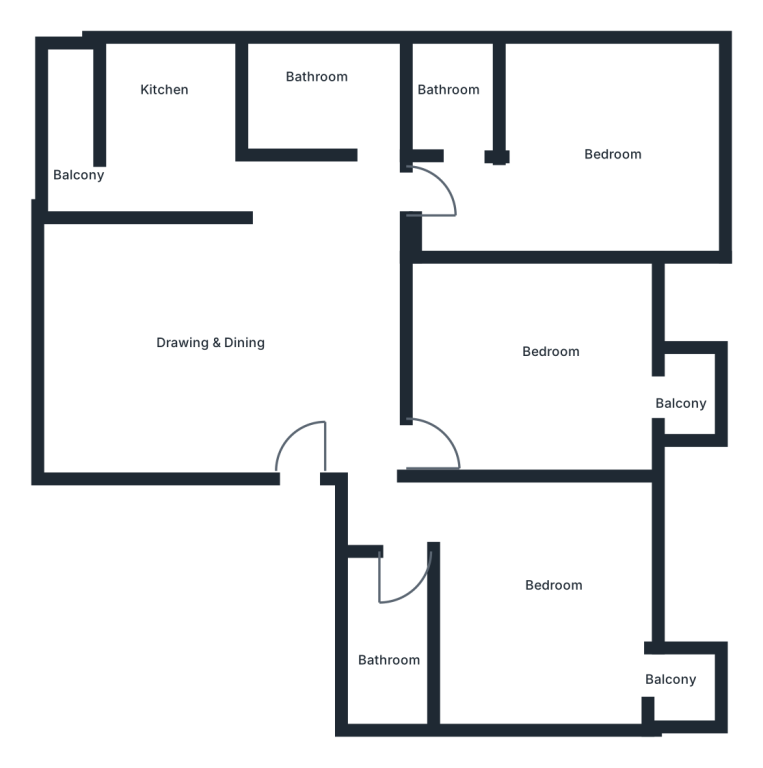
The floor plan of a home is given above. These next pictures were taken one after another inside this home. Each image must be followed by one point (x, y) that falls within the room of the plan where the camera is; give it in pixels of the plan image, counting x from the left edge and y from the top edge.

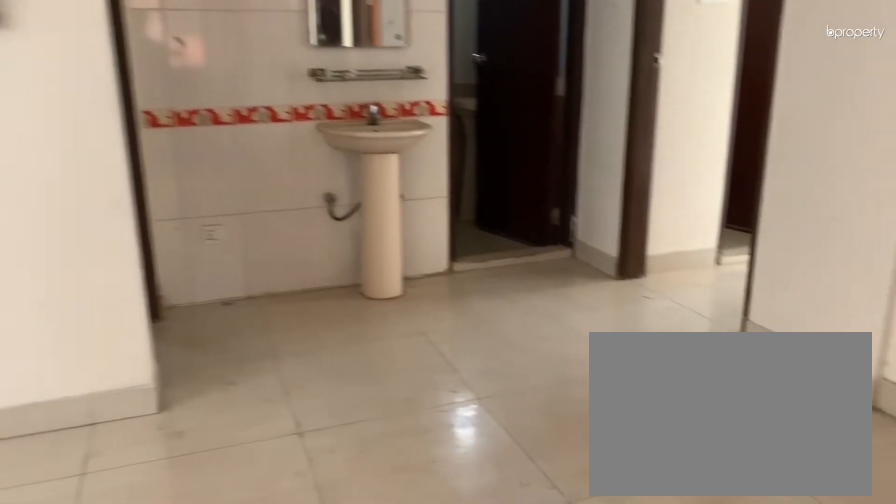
(245, 335)
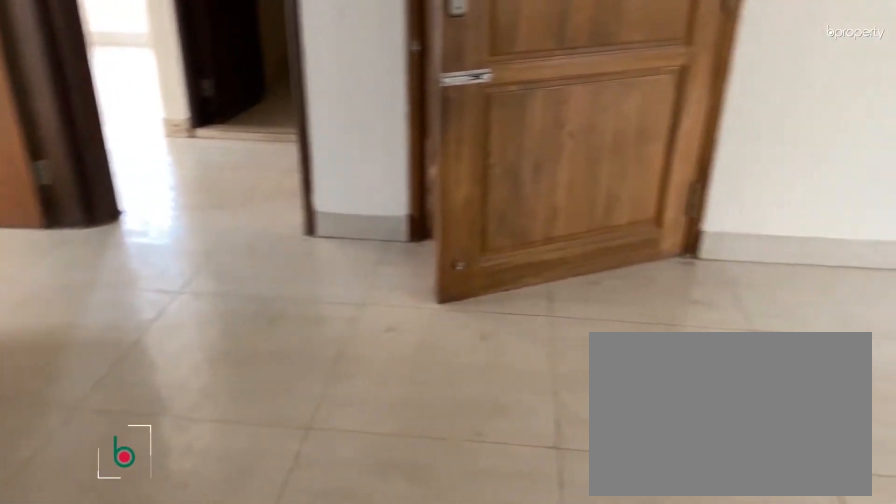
(245, 335)
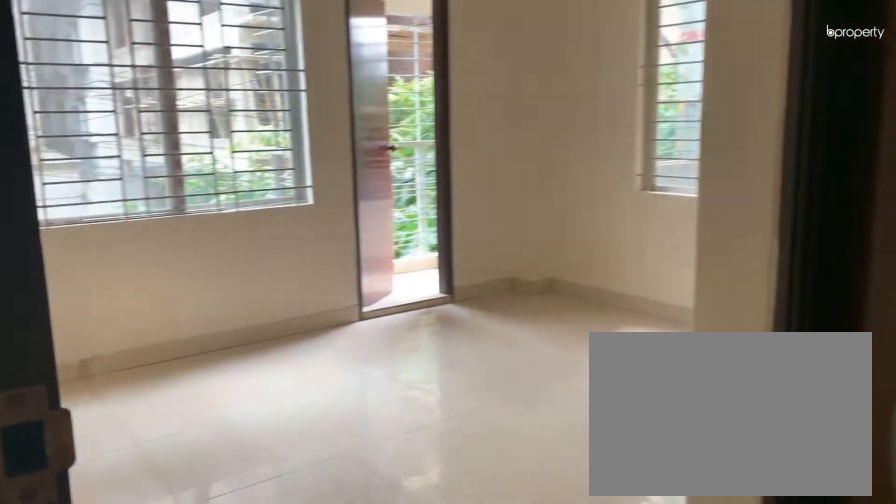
(395, 510)
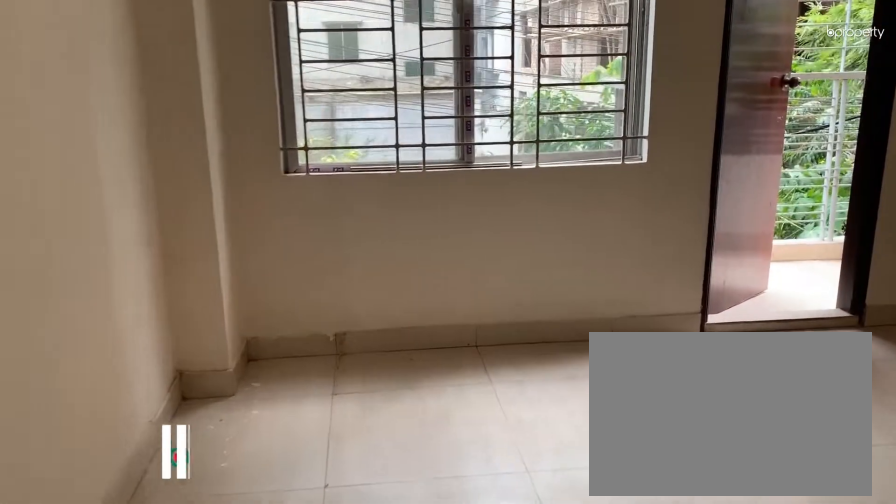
(550, 623)
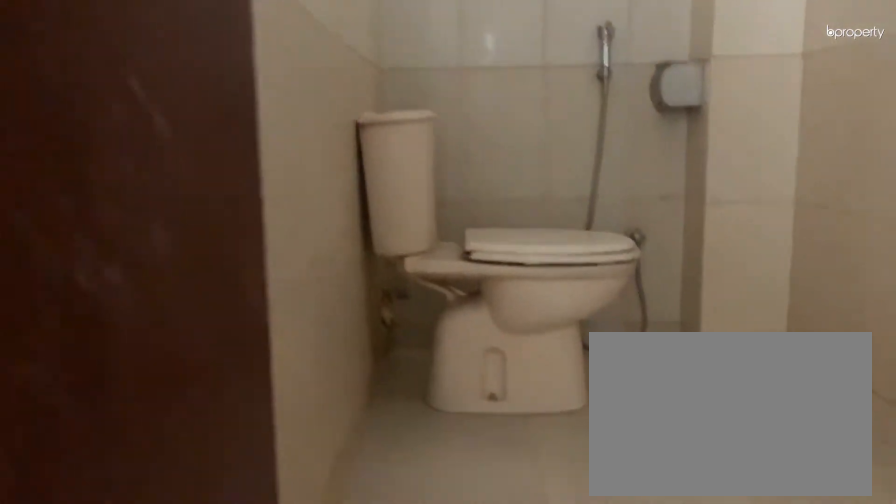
(390, 619)
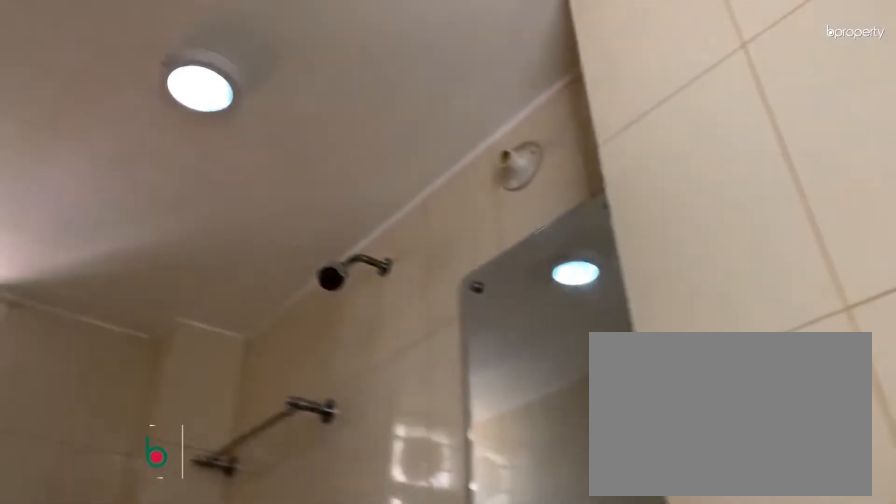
(390, 619)
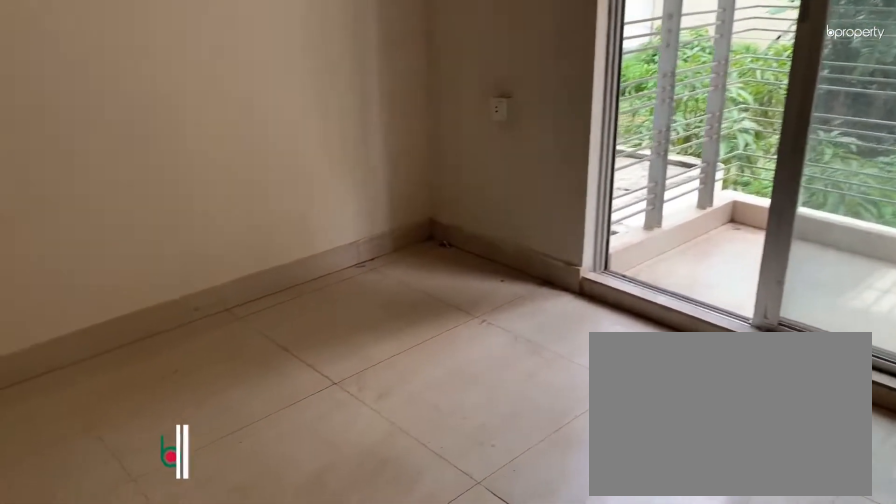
(566, 393)
